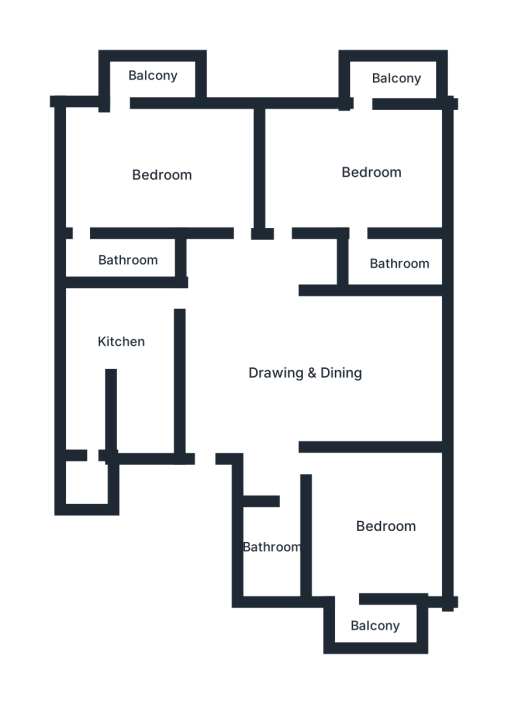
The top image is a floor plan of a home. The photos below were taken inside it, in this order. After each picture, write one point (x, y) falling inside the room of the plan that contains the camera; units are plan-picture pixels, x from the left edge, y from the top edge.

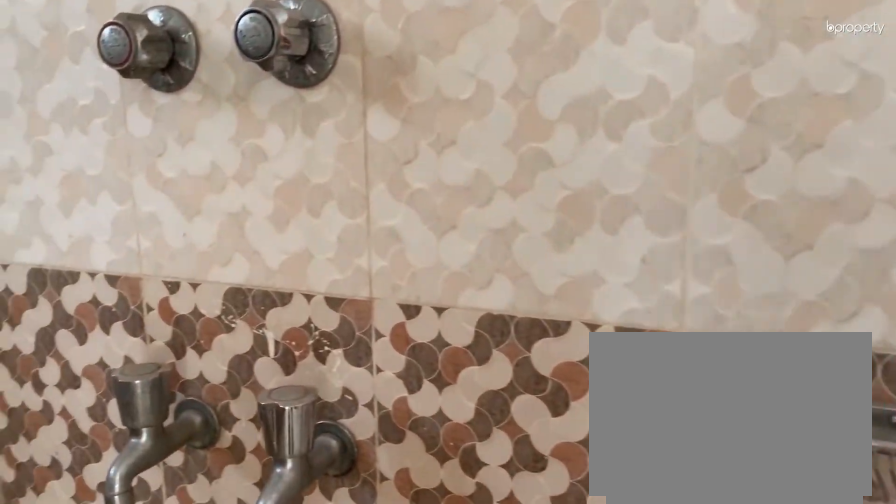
(397, 263)
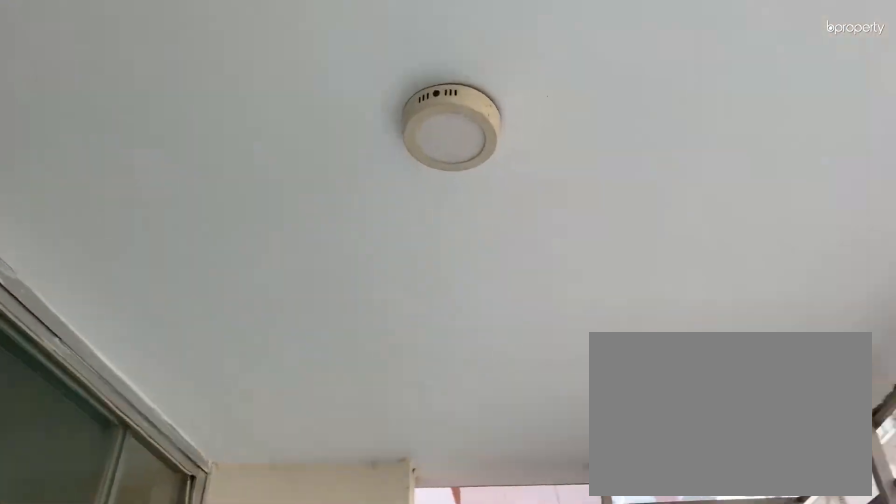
(390, 84)
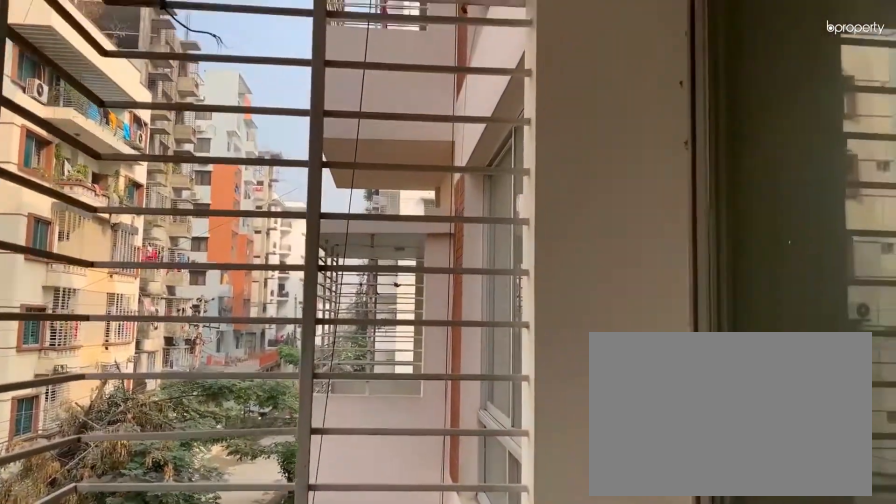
(158, 78)
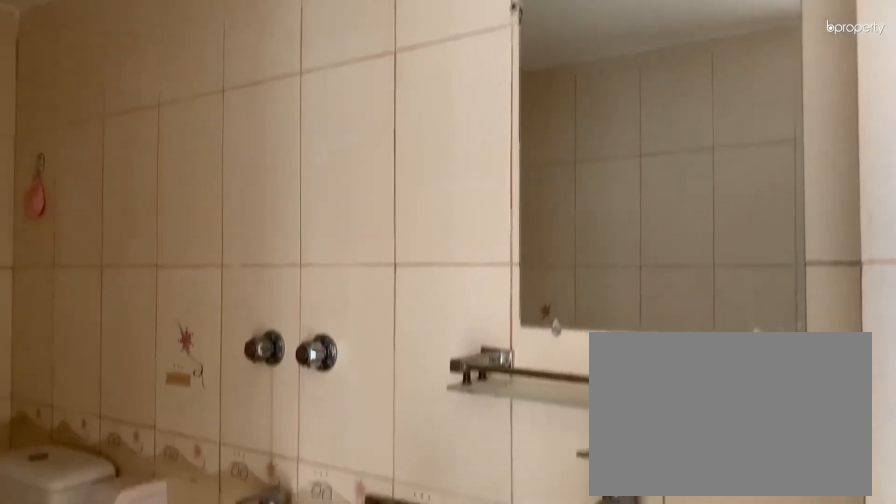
(140, 262)
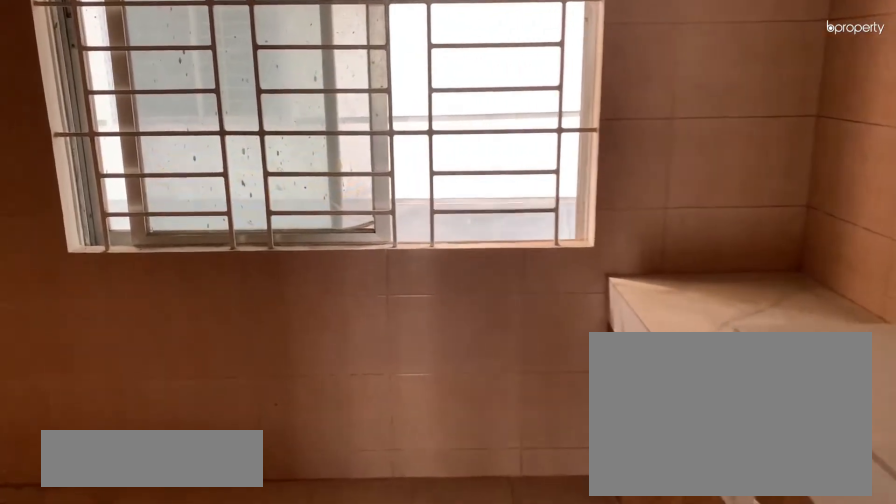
(110, 329)
